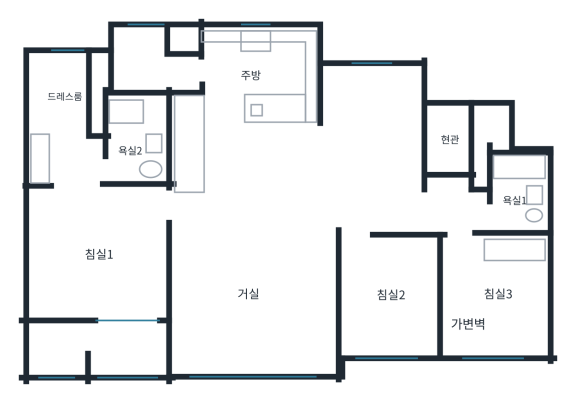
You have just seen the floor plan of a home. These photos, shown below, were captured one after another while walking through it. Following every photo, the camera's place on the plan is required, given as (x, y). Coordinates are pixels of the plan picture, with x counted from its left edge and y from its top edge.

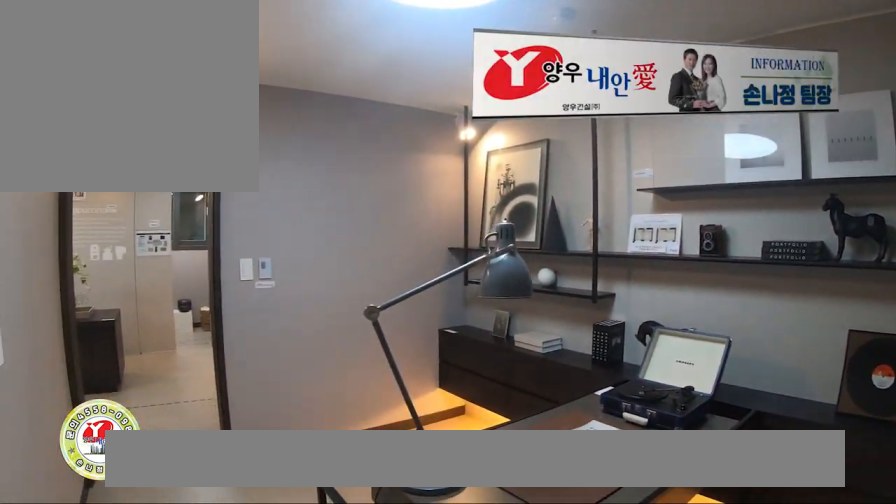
(389, 308)
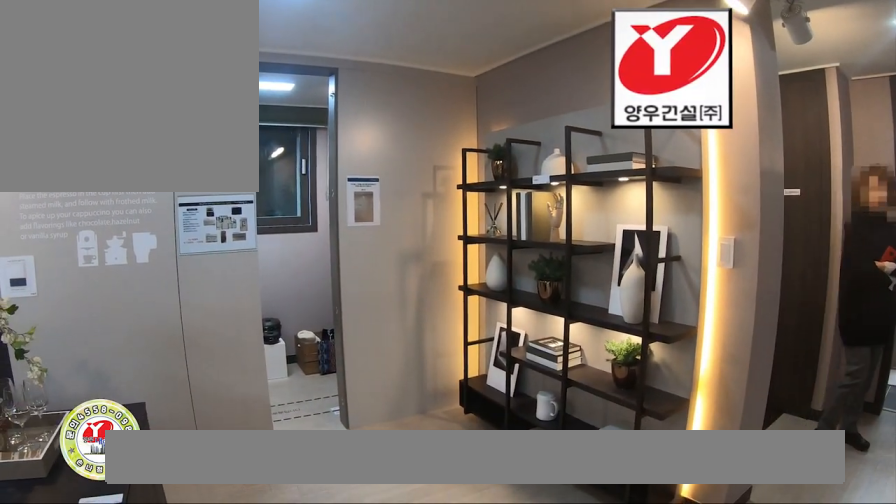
(369, 124)
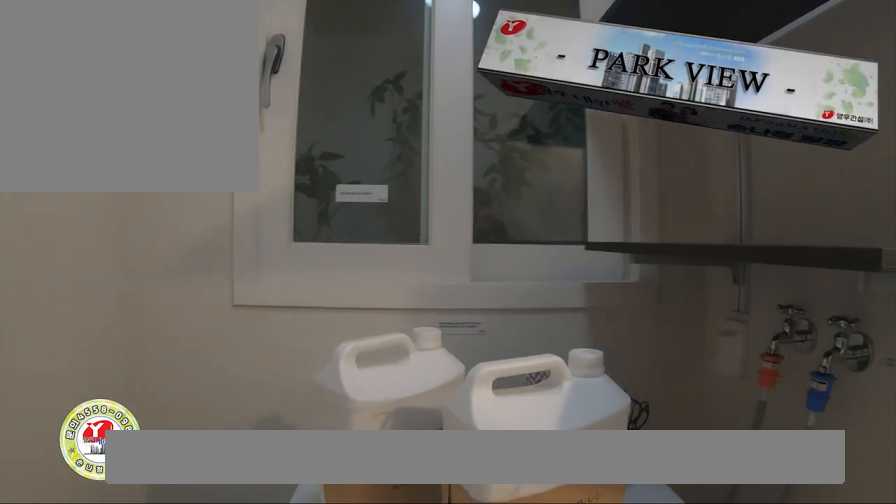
(168, 69)
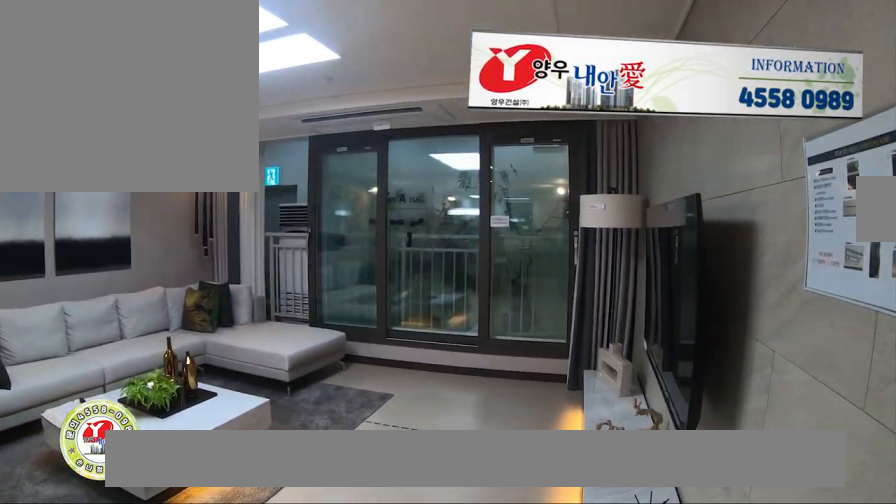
(249, 313)
